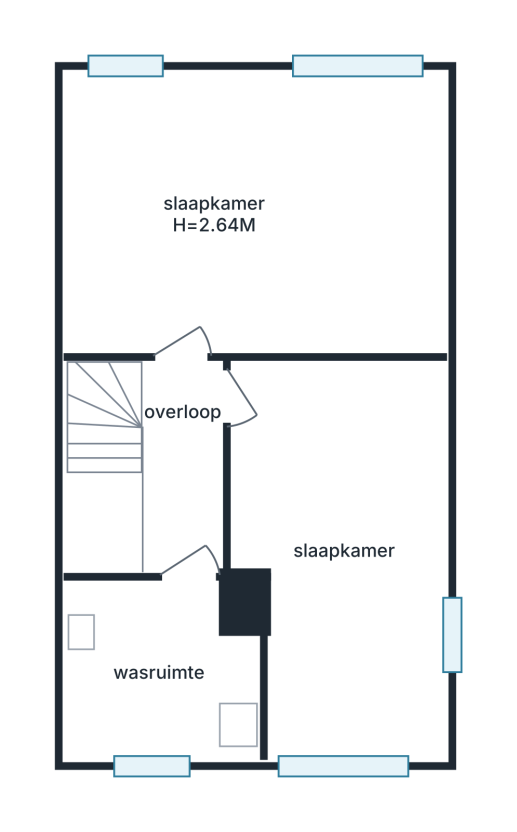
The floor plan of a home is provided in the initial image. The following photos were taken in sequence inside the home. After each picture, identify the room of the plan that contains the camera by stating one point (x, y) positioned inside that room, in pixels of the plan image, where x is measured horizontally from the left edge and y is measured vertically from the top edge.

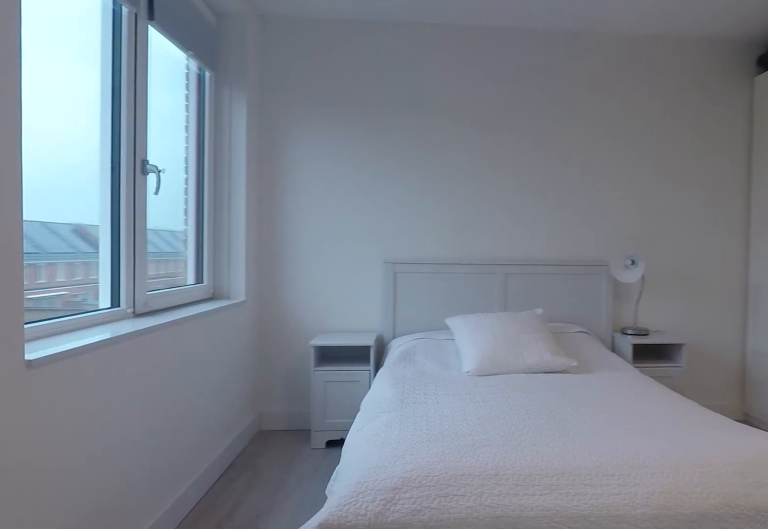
(91, 207)
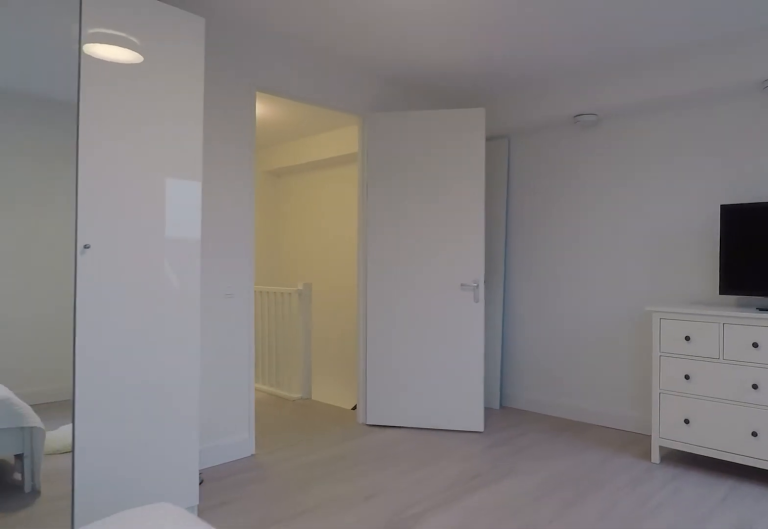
(91, 207)
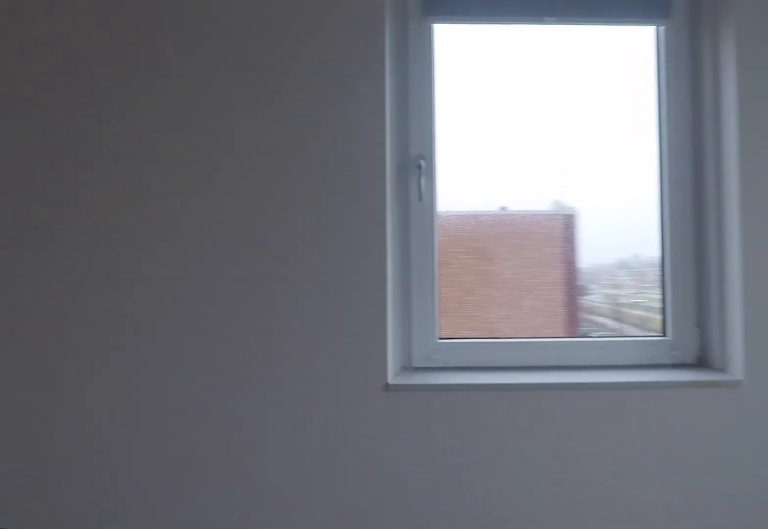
(347, 591)
